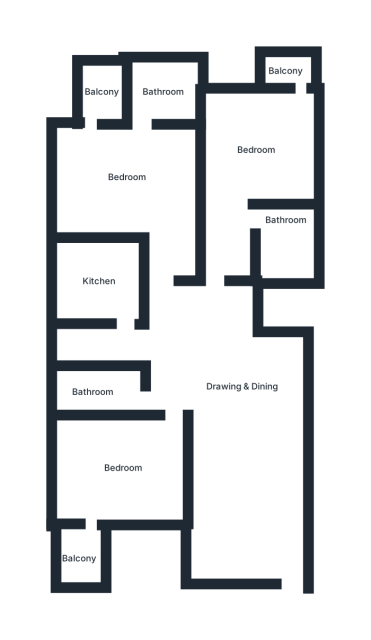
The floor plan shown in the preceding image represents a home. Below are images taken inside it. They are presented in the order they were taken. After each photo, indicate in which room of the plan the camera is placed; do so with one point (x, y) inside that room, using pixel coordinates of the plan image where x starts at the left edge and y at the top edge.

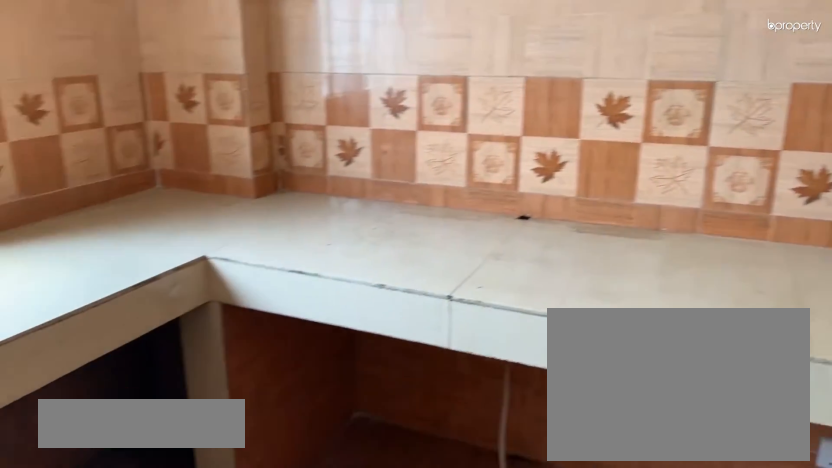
(94, 282)
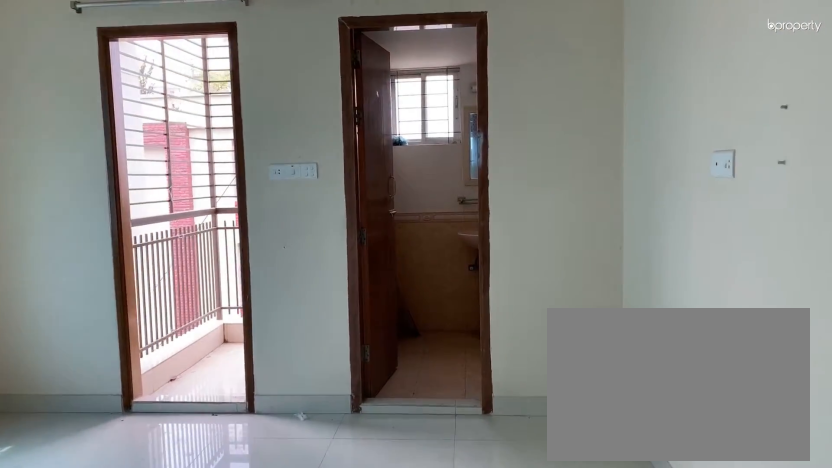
(133, 158)
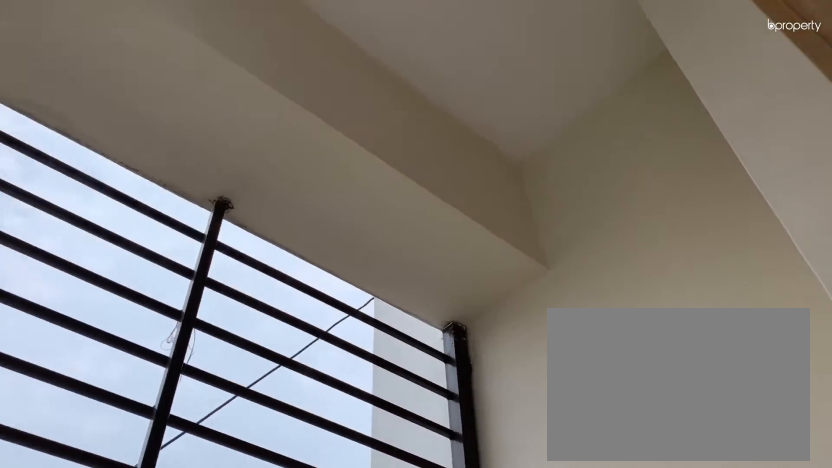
(100, 87)
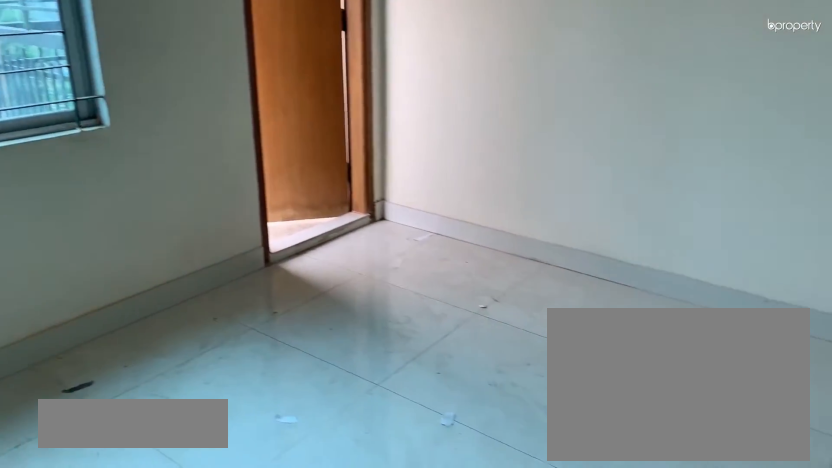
(251, 153)
